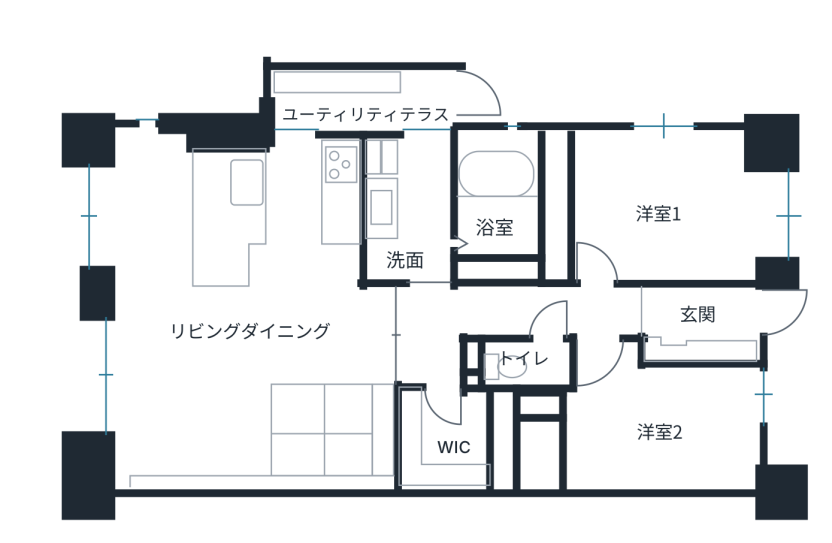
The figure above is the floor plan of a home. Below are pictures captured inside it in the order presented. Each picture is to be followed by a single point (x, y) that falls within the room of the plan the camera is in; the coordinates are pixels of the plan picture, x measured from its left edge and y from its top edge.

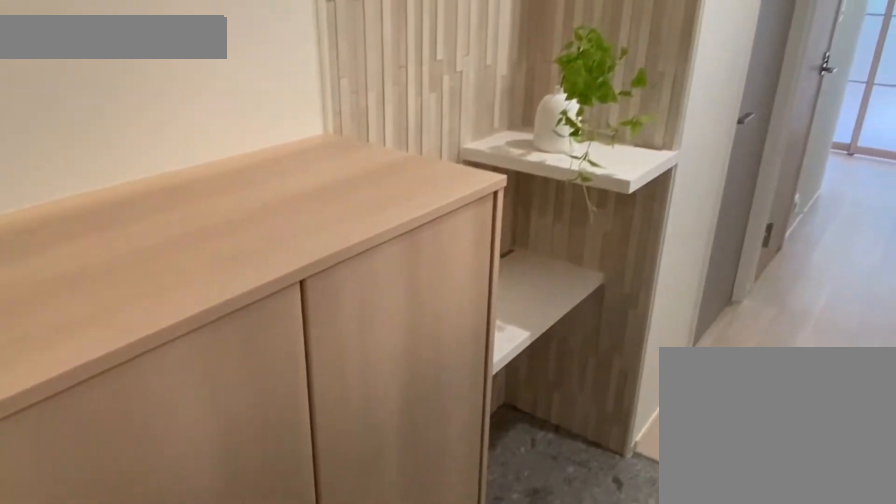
(720, 316)
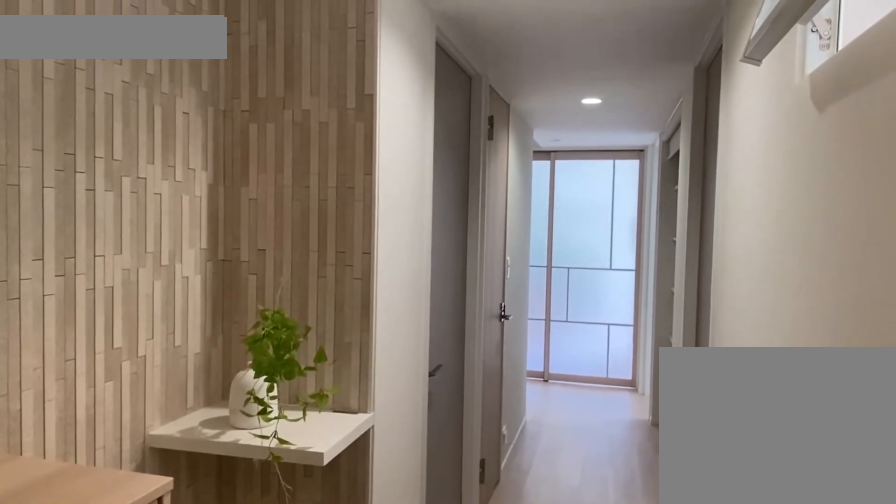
(720, 316)
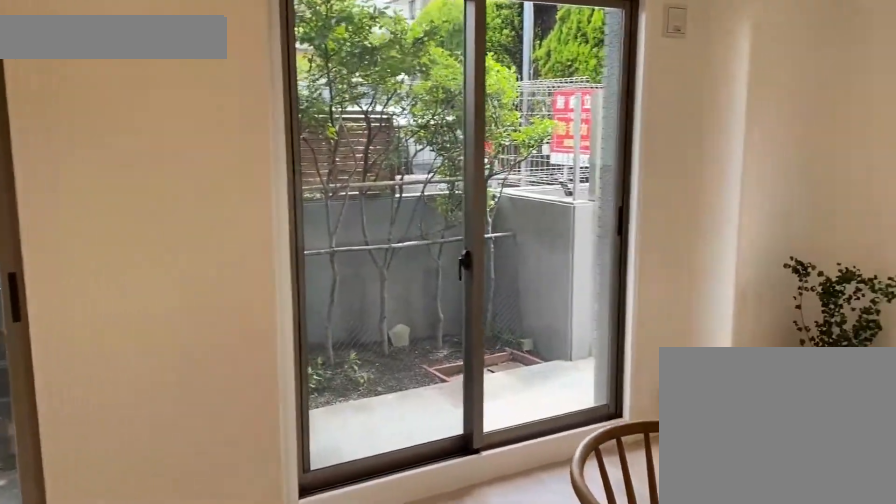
(179, 319)
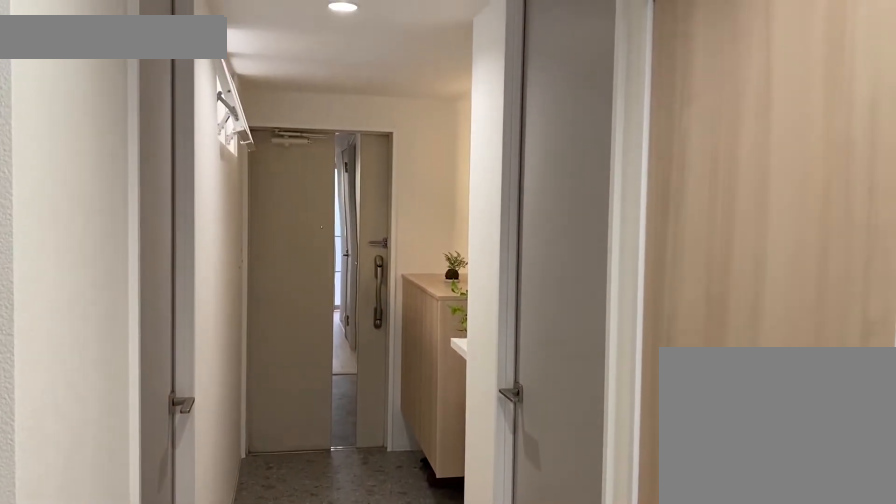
(517, 308)
